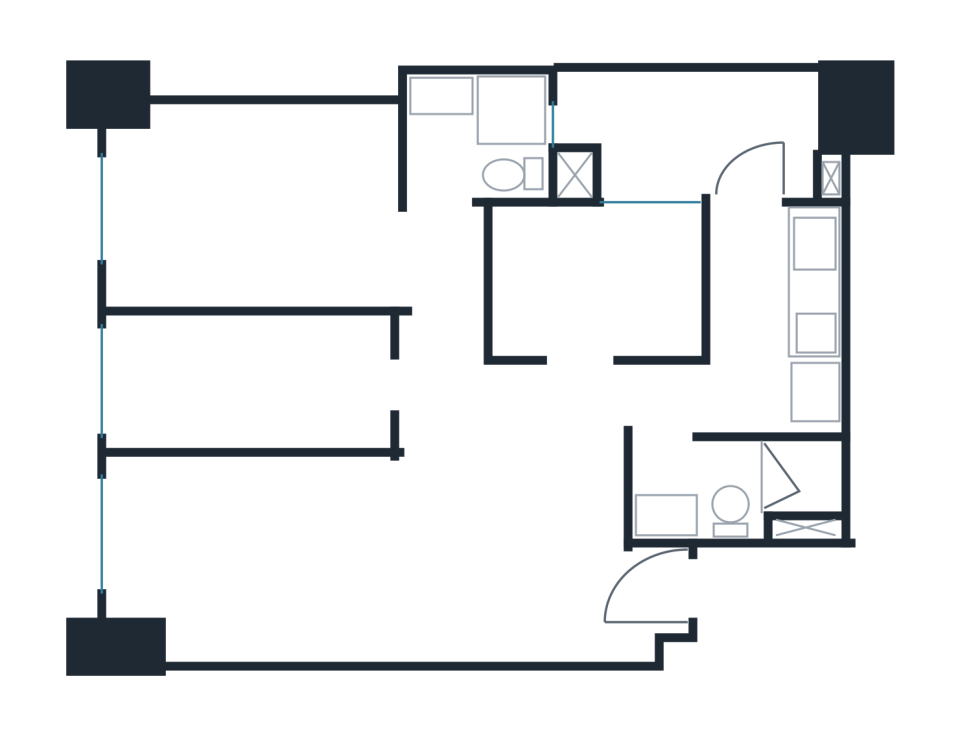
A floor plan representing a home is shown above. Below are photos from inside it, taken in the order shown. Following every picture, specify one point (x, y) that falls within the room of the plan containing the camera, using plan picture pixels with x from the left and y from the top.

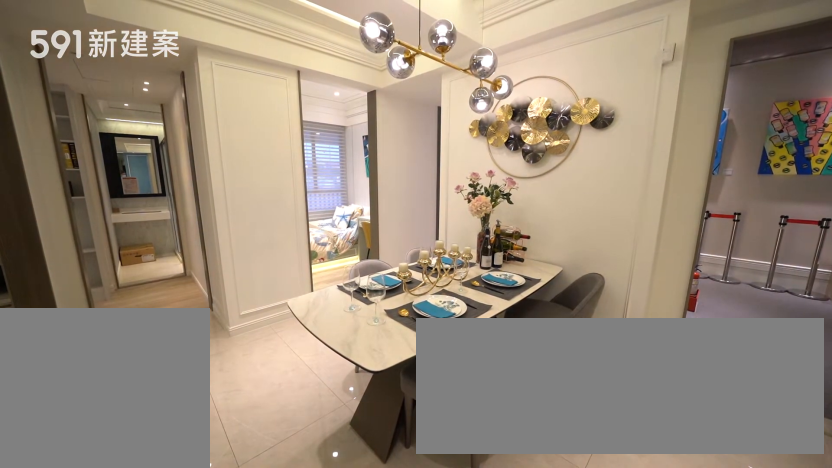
(512, 477)
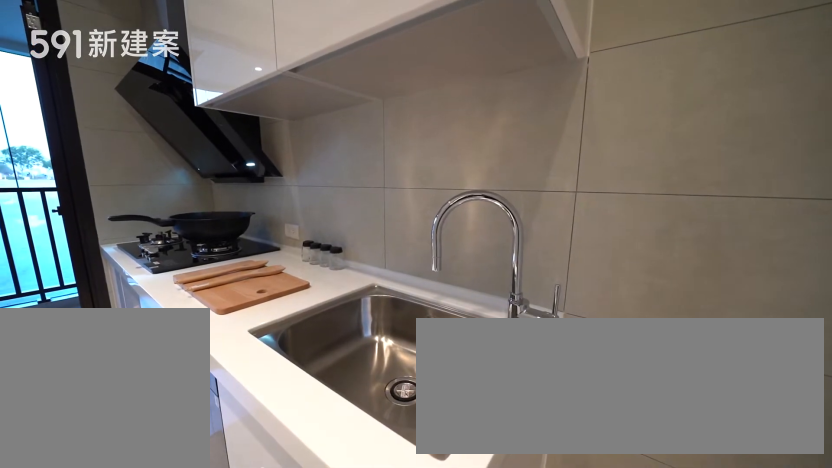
(777, 307)
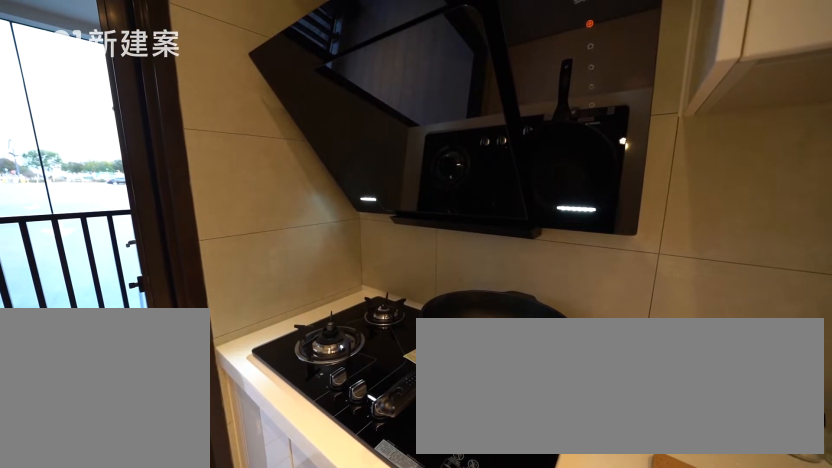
(777, 307)
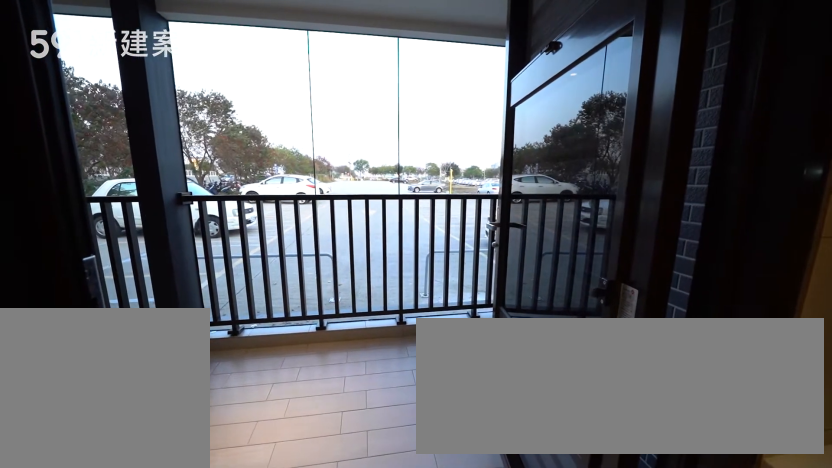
(698, 133)
